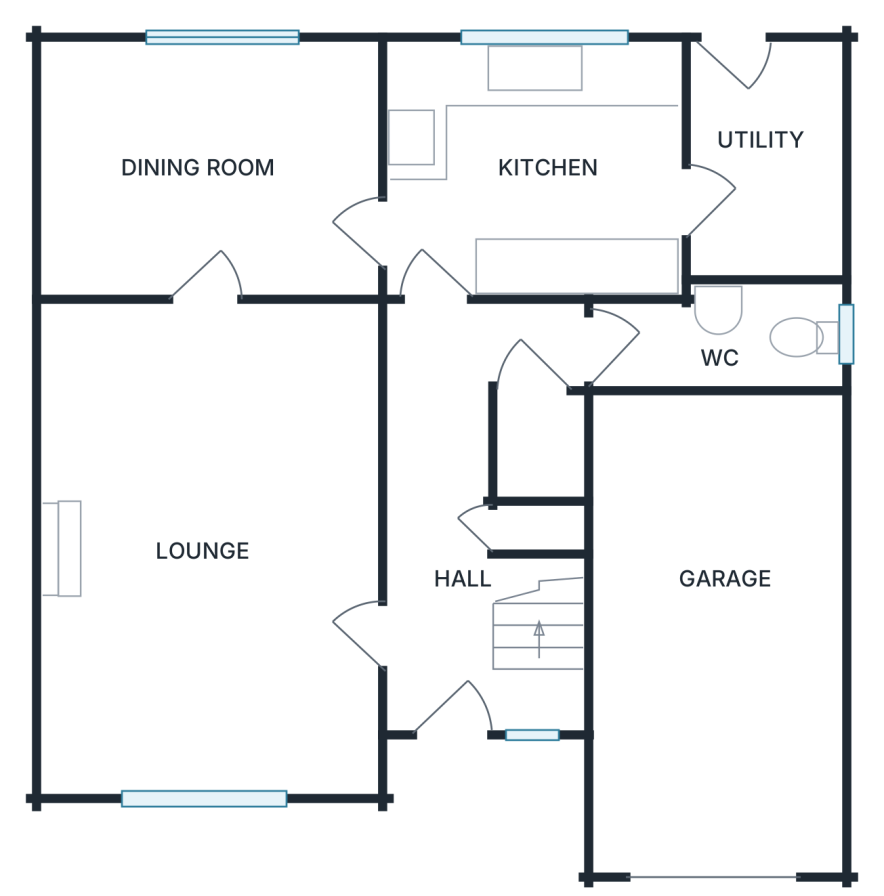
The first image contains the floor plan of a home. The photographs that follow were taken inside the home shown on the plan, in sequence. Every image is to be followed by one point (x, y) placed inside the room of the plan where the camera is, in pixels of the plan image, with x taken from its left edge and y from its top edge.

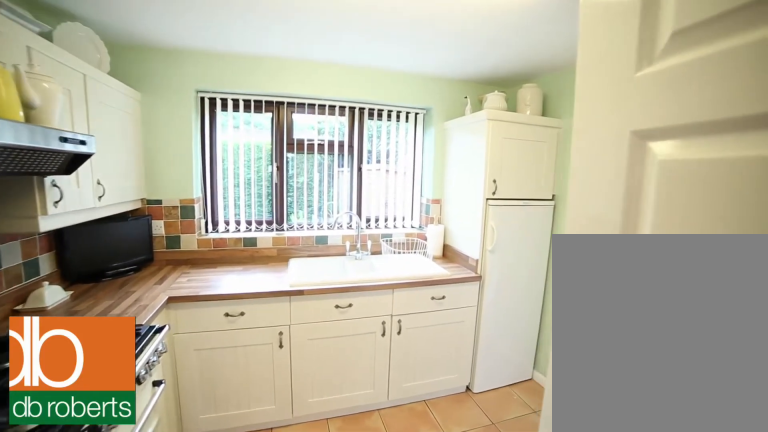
(537, 170)
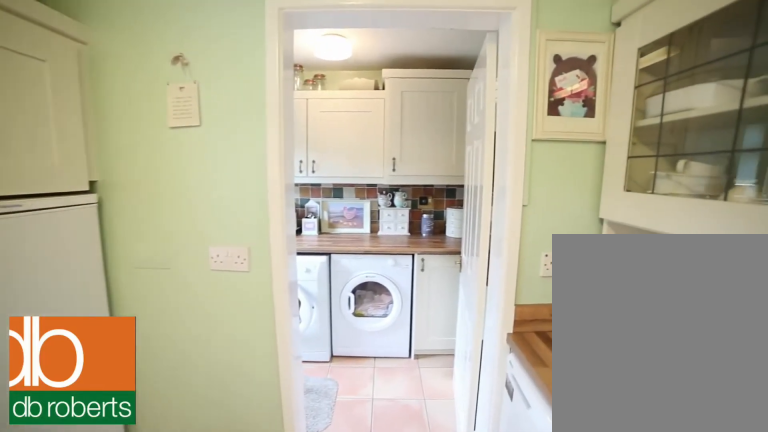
(537, 170)
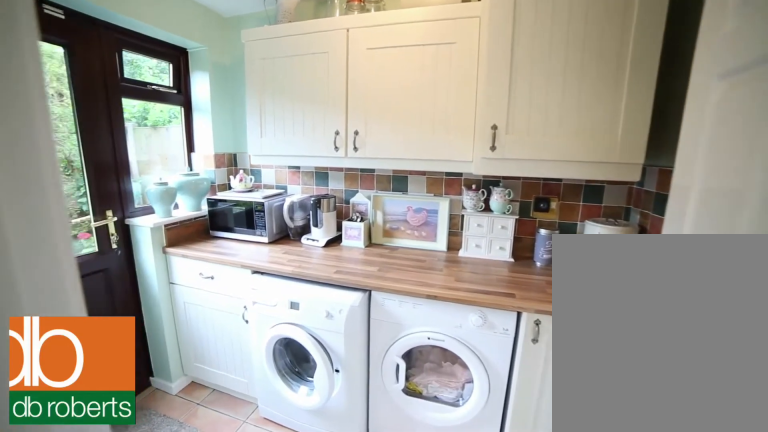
(769, 163)
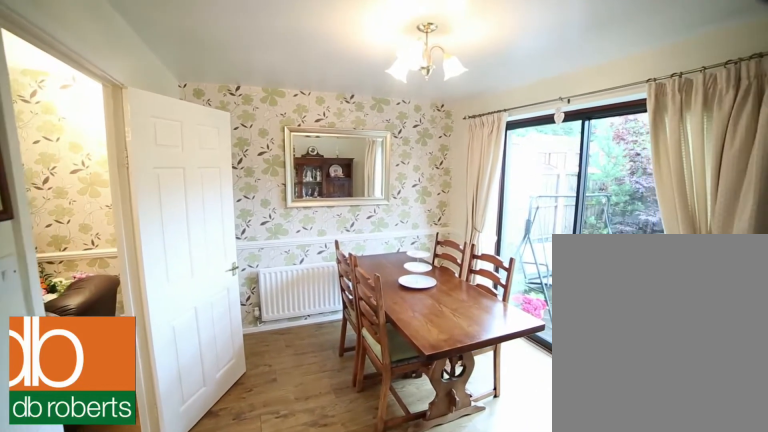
(212, 163)
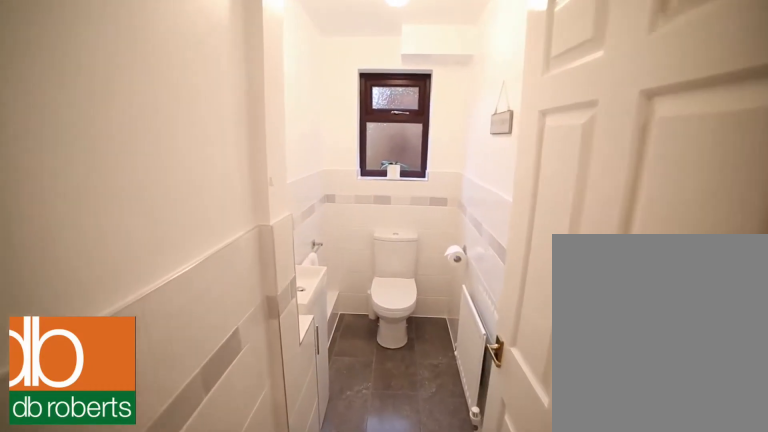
(733, 338)
